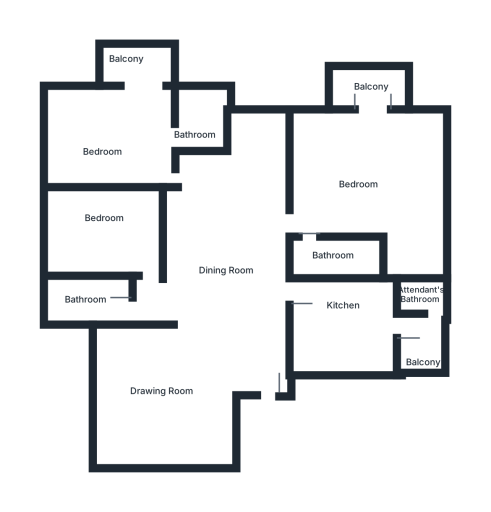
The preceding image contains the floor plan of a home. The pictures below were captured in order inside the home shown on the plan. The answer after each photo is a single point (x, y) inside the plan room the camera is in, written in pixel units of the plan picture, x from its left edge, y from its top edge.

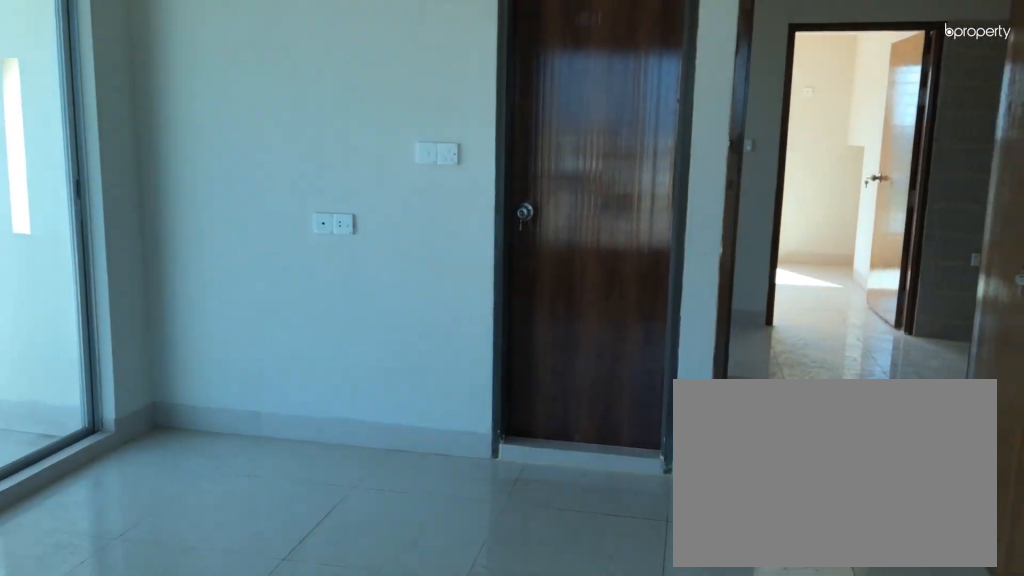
(117, 135)
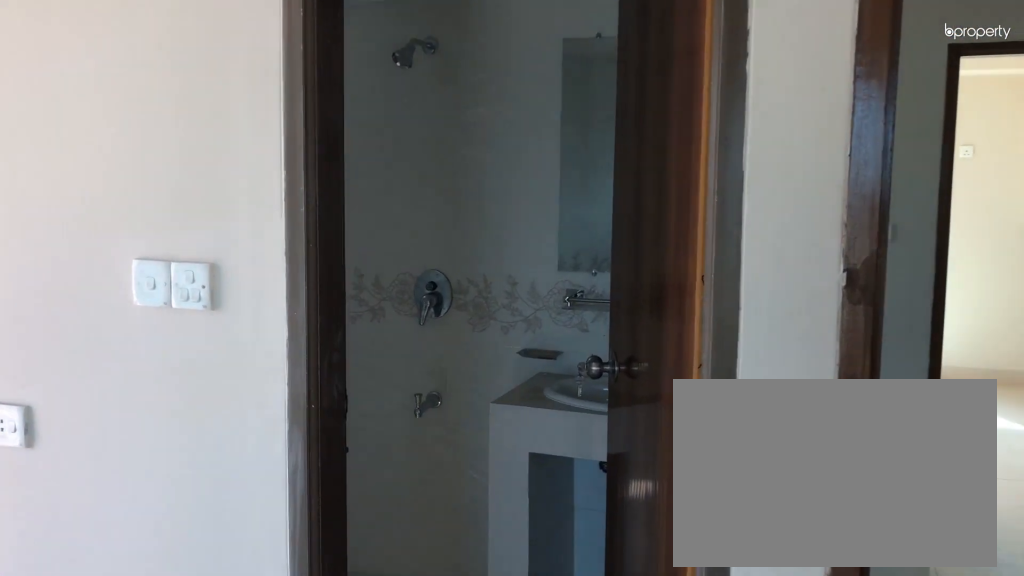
(163, 142)
